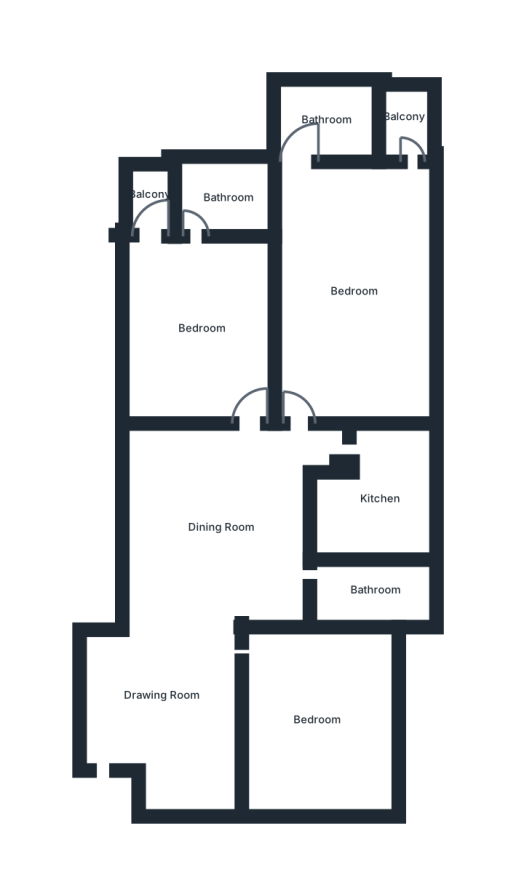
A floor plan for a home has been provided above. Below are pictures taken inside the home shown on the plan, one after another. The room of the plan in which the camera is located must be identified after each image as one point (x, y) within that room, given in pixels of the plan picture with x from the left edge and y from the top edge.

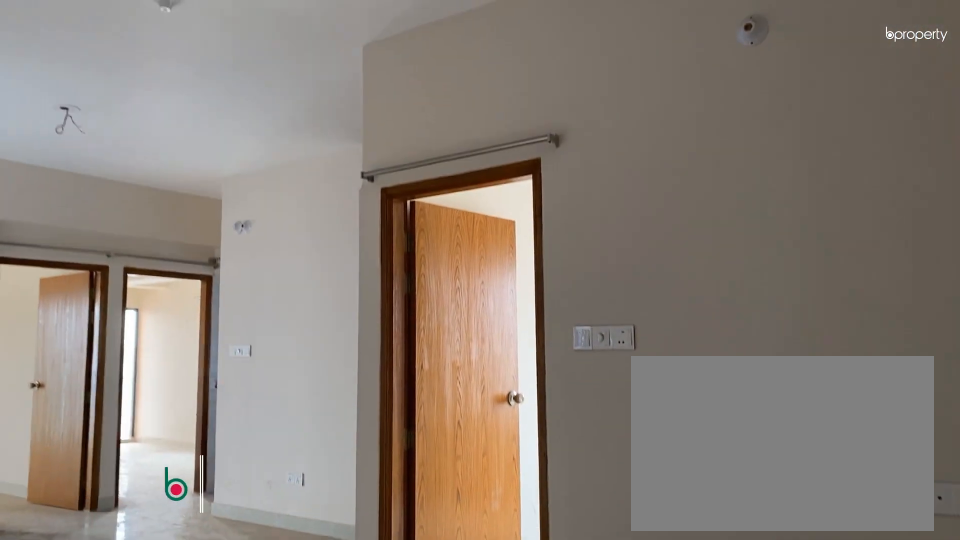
(163, 698)
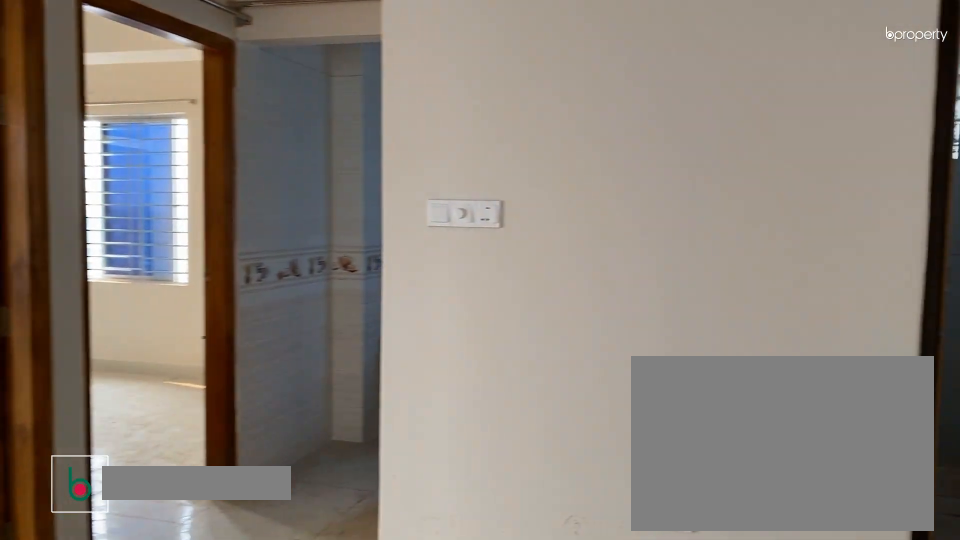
(223, 528)
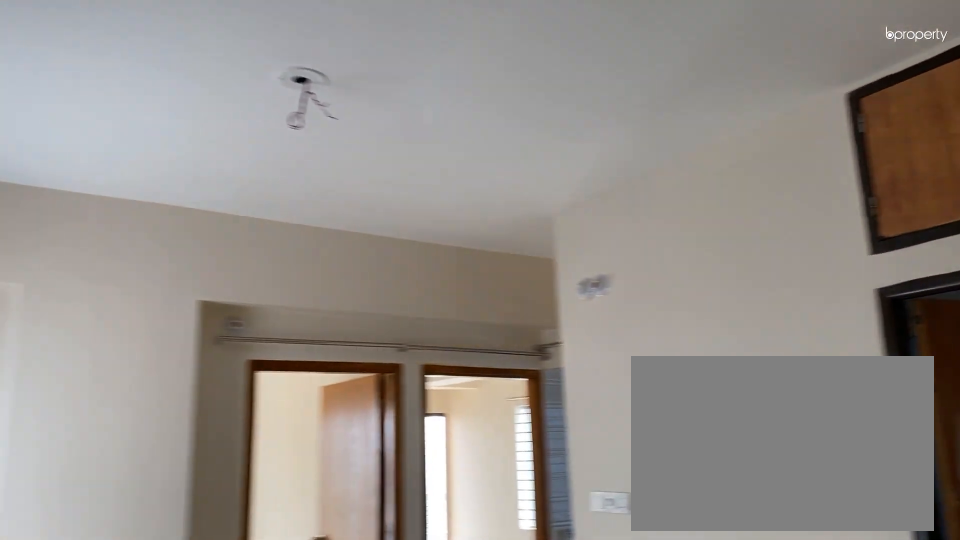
(223, 528)
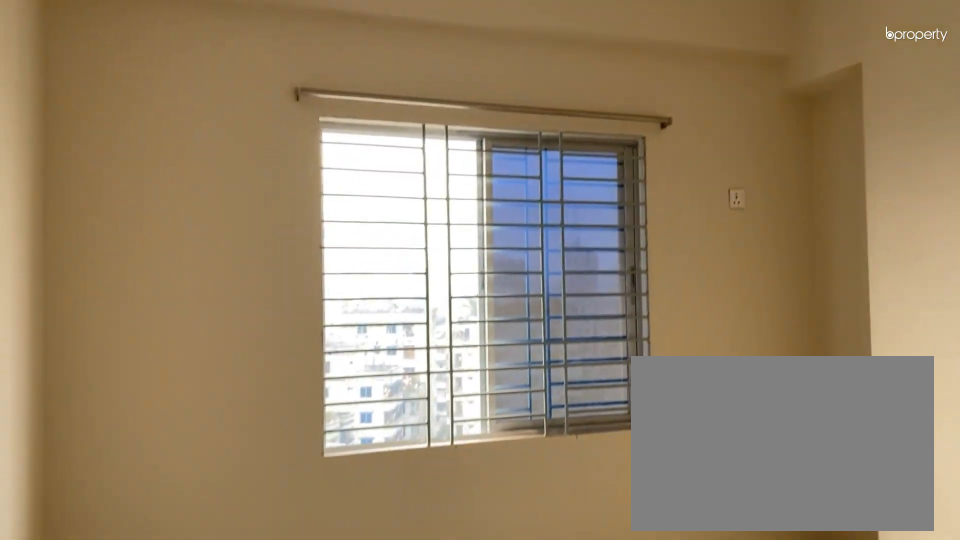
(321, 721)
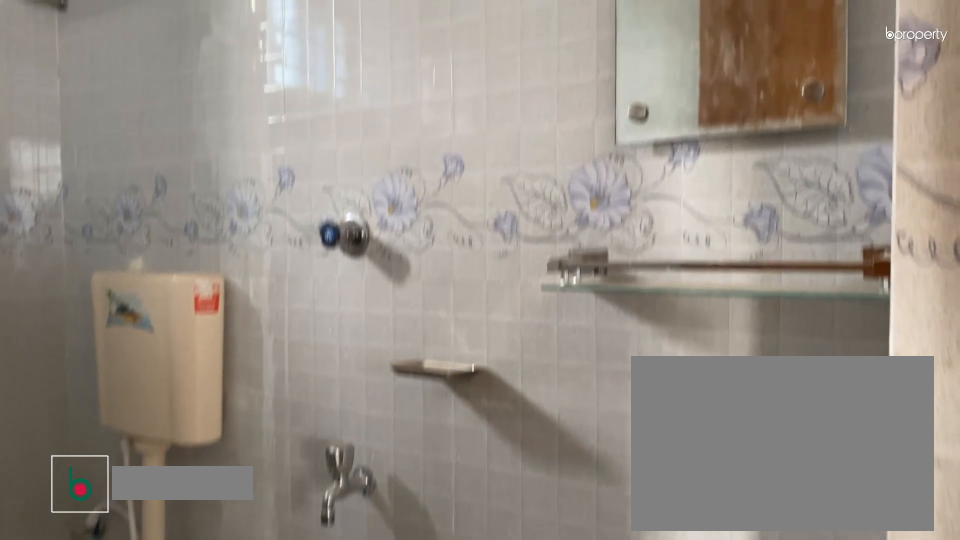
(374, 592)
